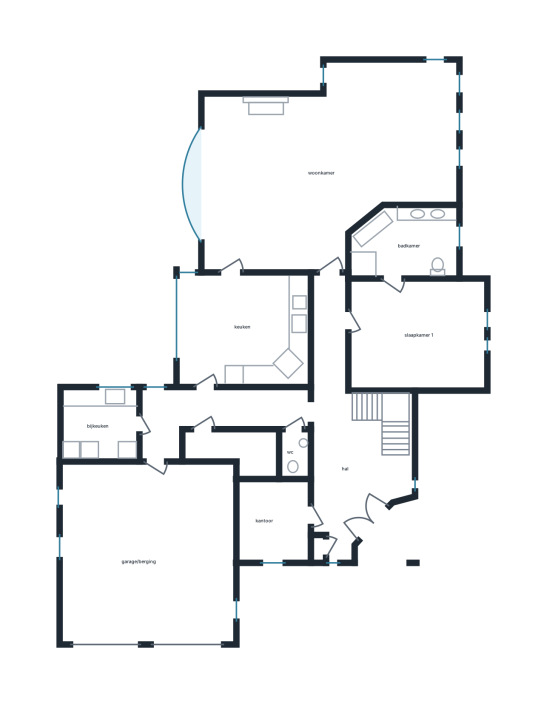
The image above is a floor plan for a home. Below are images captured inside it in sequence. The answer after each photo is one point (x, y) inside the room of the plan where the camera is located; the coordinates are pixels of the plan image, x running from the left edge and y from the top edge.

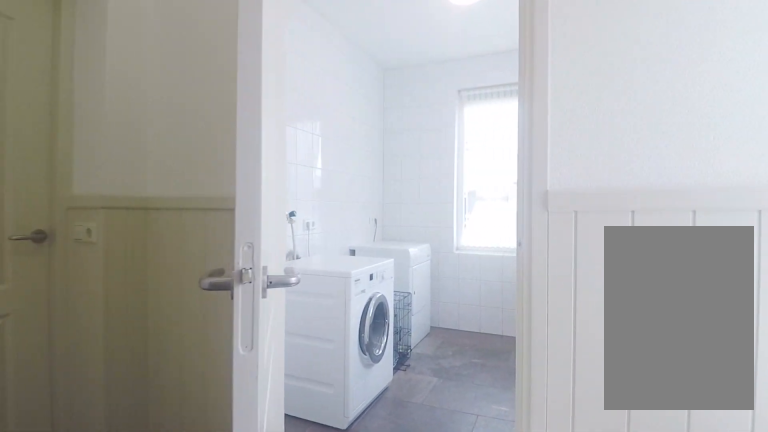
(212, 414)
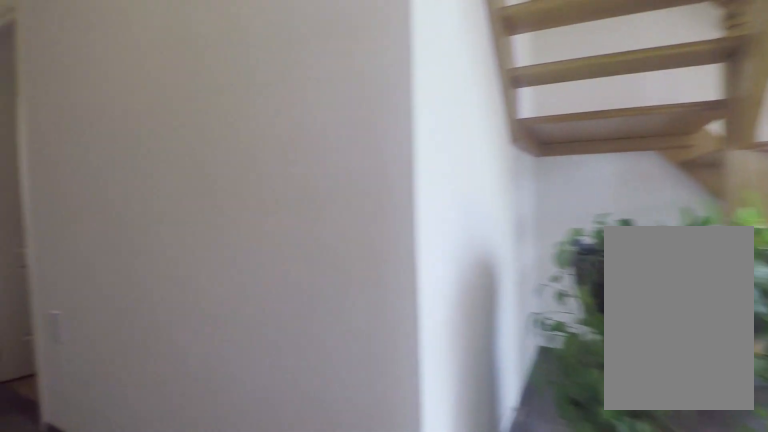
(345, 435)
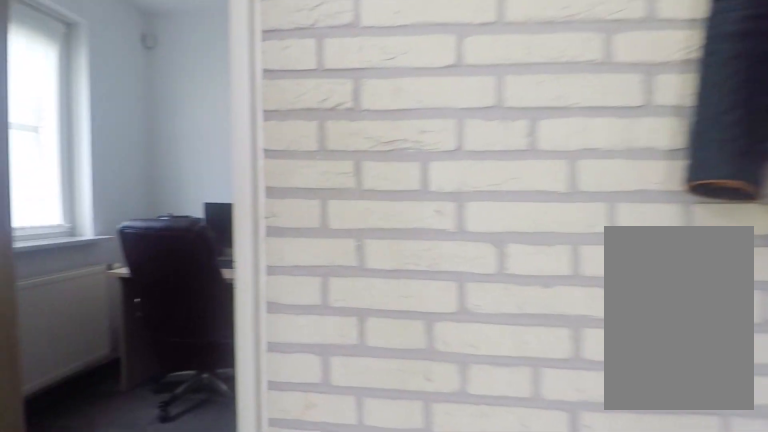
(345, 435)
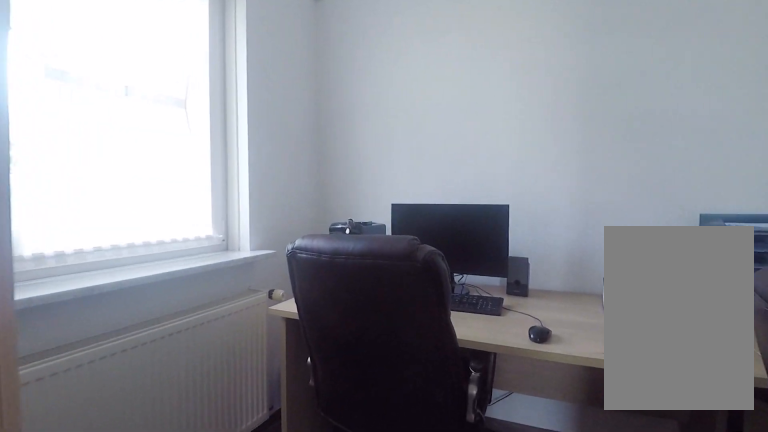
(272, 521)
